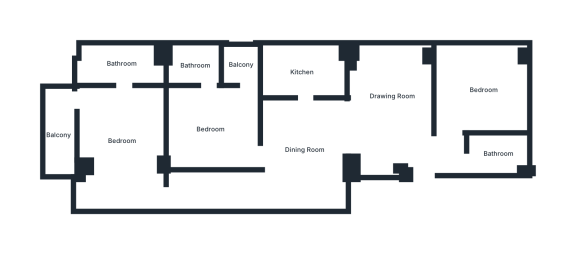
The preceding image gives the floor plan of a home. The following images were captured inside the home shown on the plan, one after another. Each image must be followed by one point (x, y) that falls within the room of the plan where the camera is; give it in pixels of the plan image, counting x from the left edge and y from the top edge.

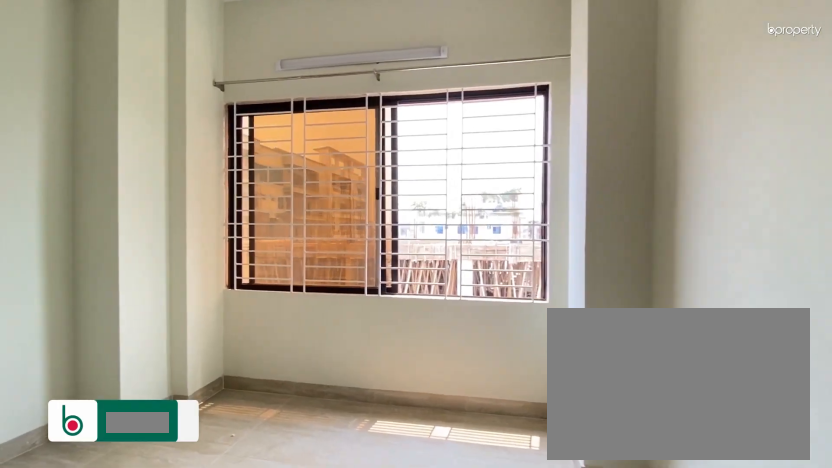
(390, 97)
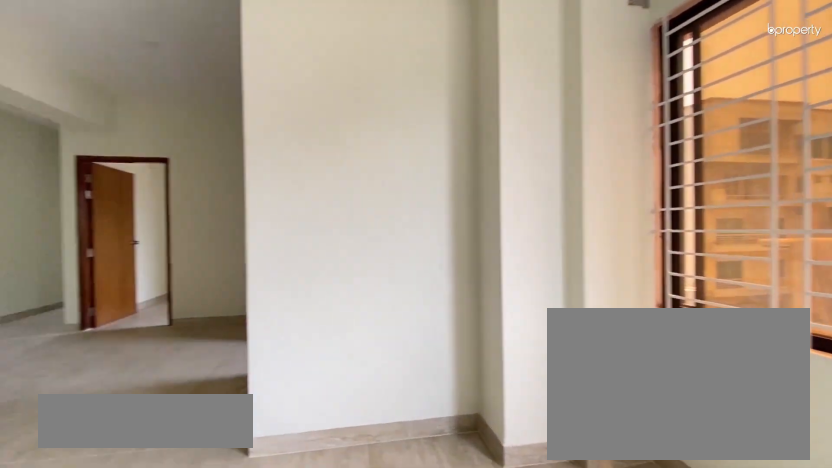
(390, 97)
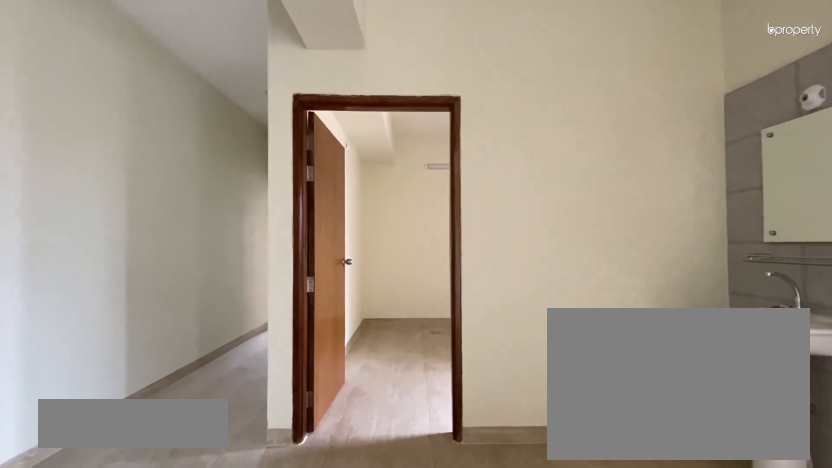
(304, 150)
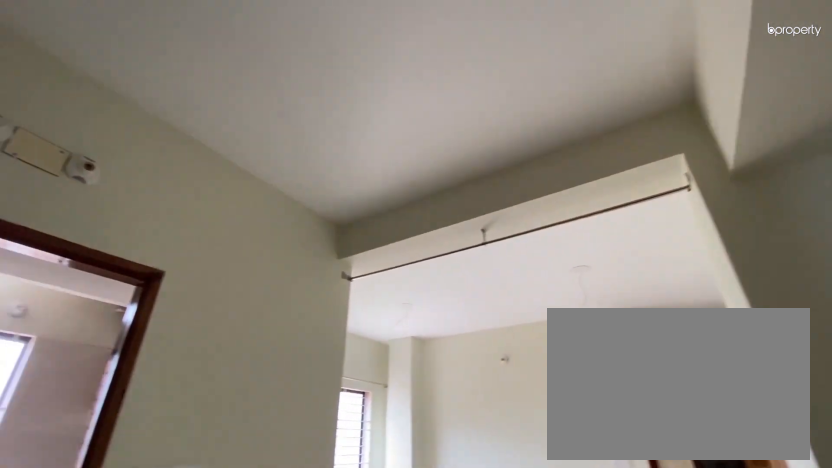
(304, 150)
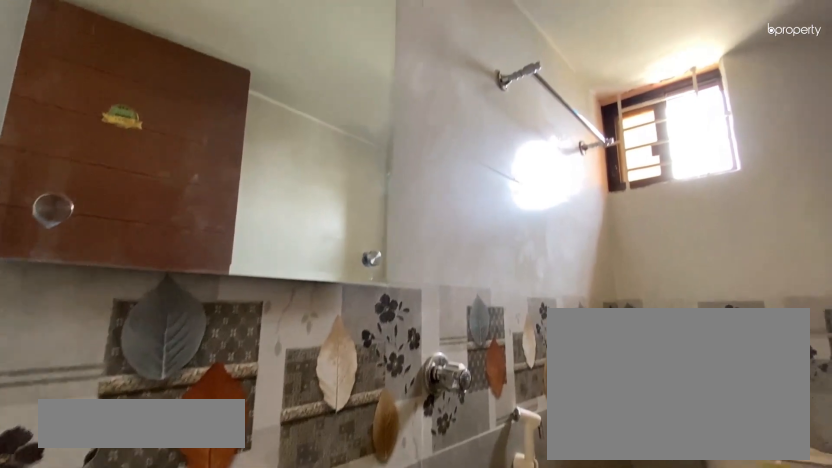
(500, 154)
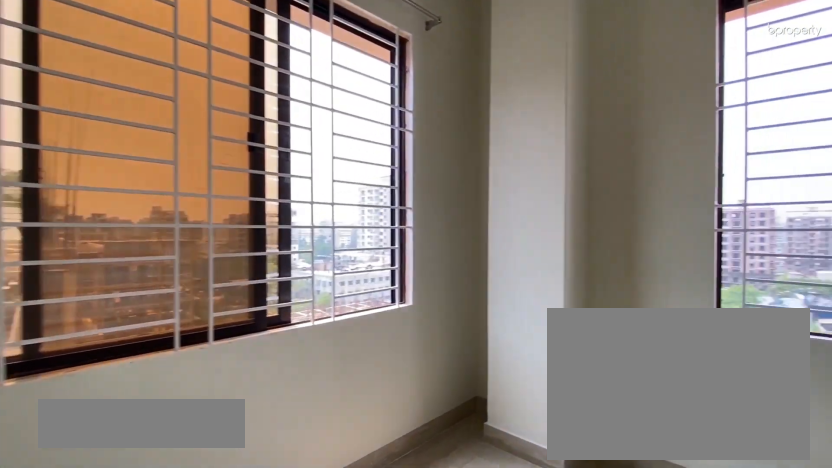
(483, 90)
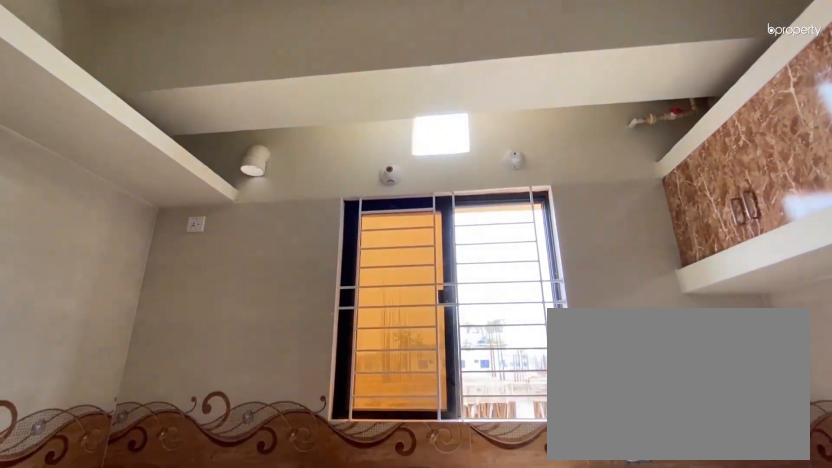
(301, 72)
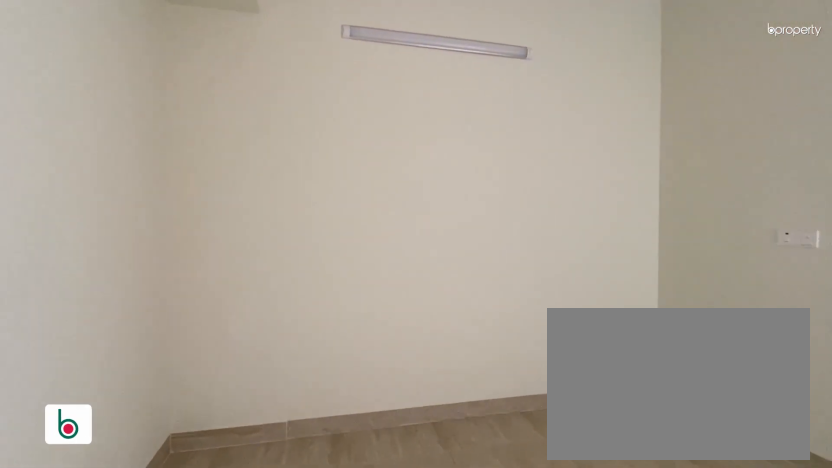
(210, 130)
